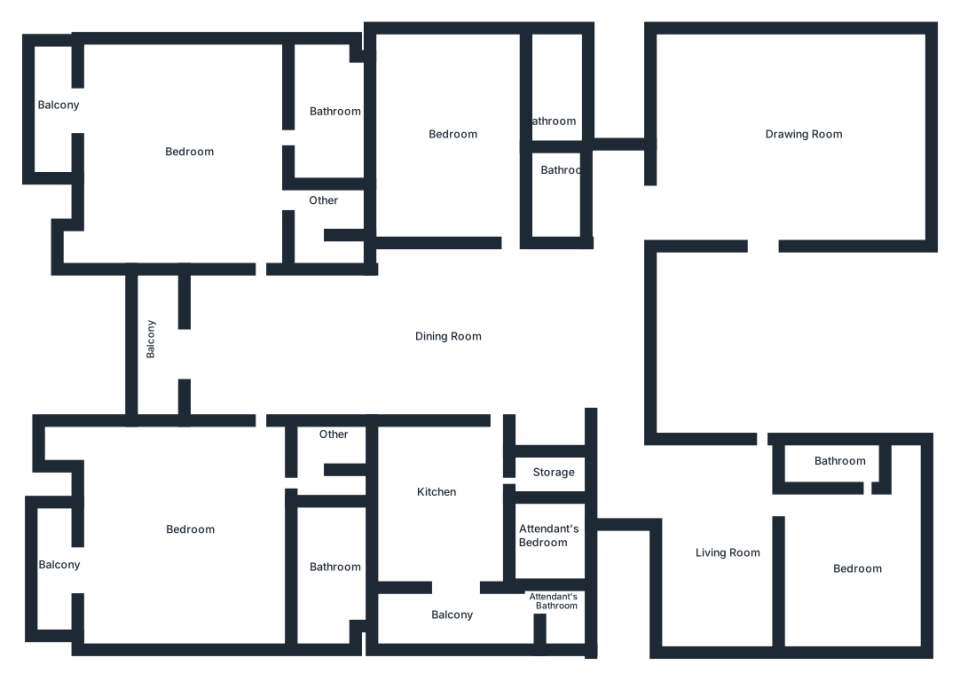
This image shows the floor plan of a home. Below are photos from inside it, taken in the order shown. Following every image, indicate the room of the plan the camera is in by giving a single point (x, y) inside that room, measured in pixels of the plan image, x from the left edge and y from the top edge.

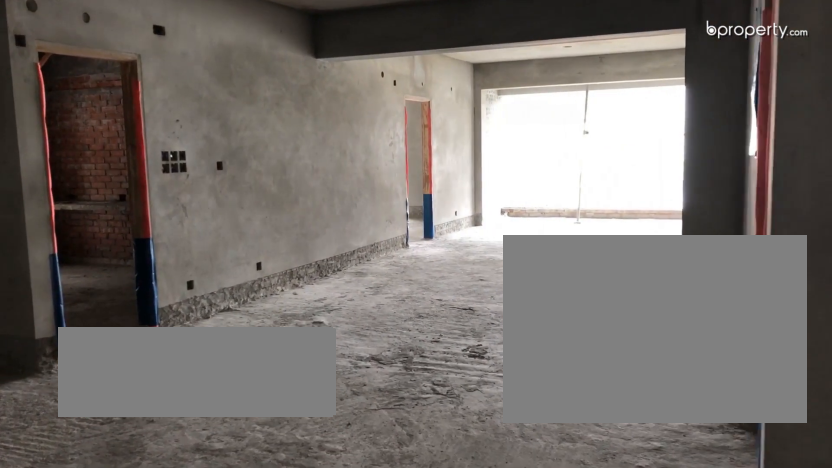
(553, 339)
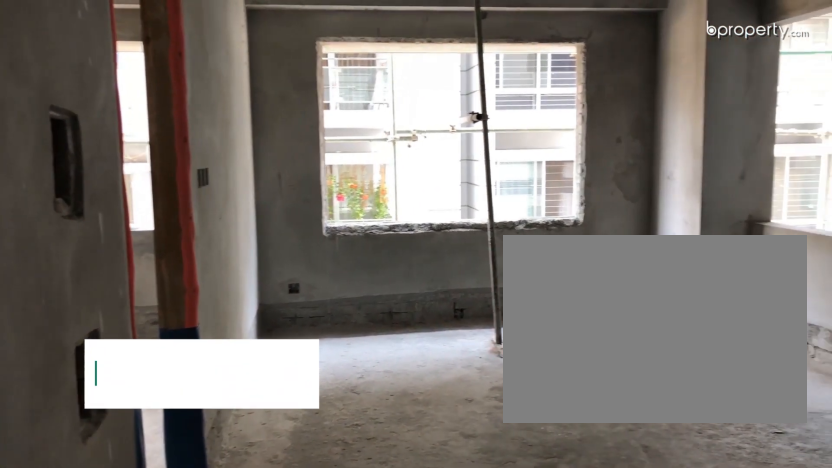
(726, 527)
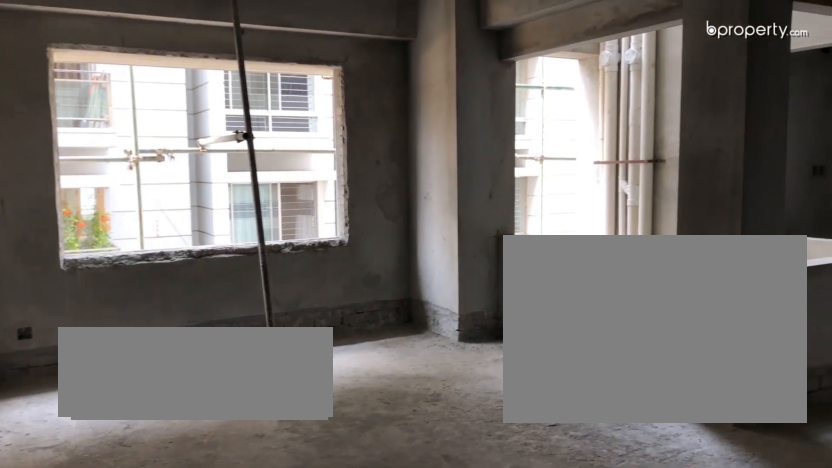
(726, 527)
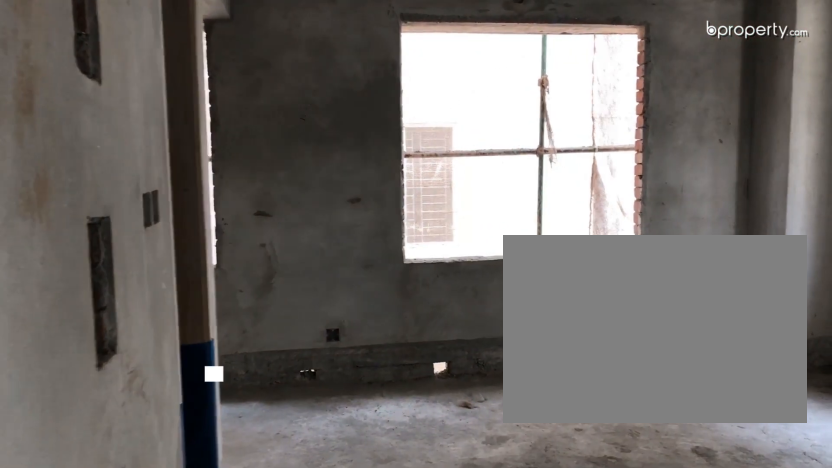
(852, 566)
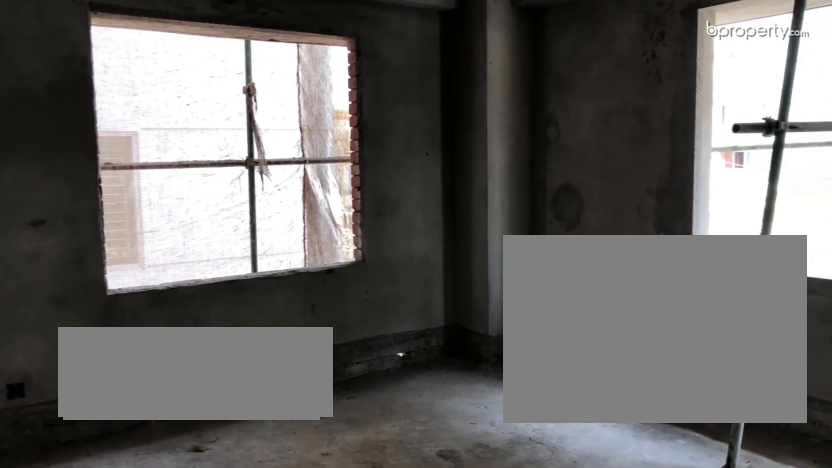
(852, 566)
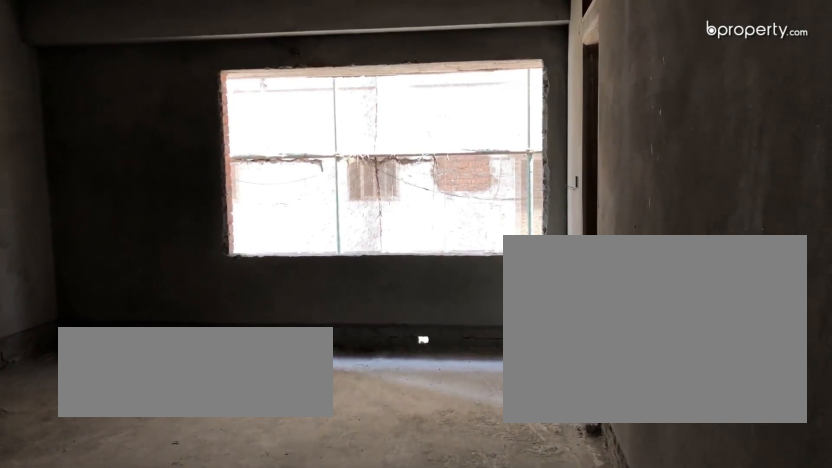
(453, 148)
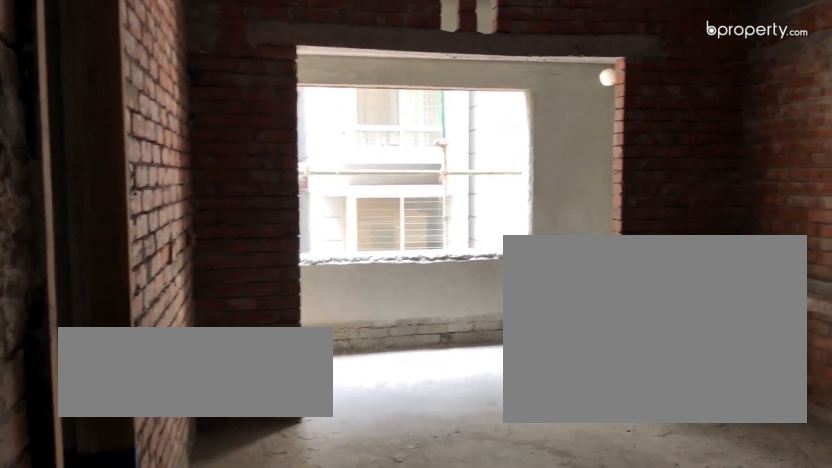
(441, 524)
